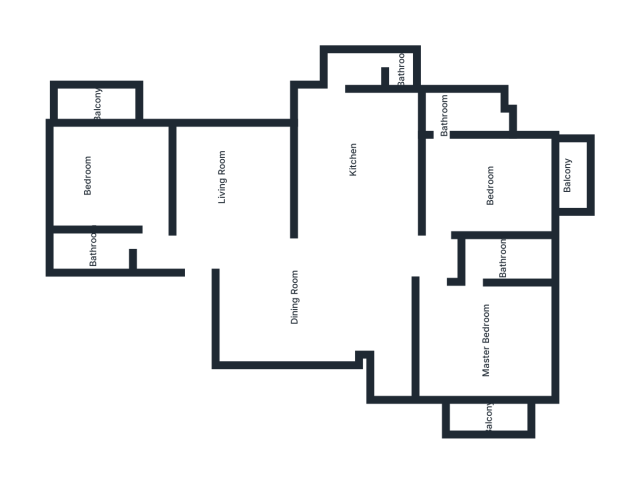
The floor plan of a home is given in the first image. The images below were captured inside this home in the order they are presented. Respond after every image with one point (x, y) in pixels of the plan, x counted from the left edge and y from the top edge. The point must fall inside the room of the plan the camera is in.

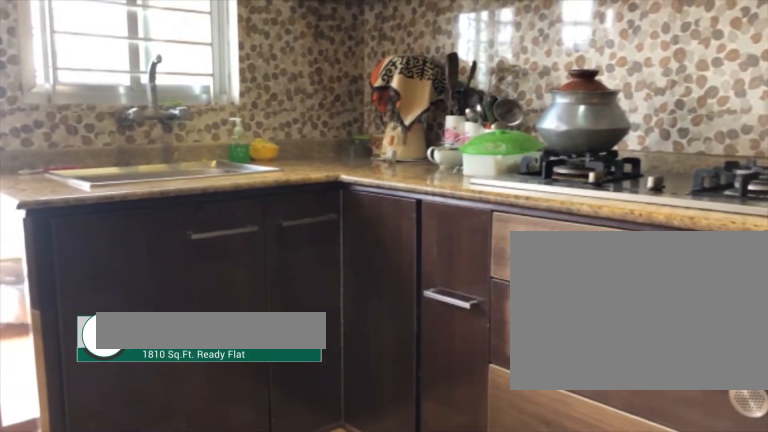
(351, 171)
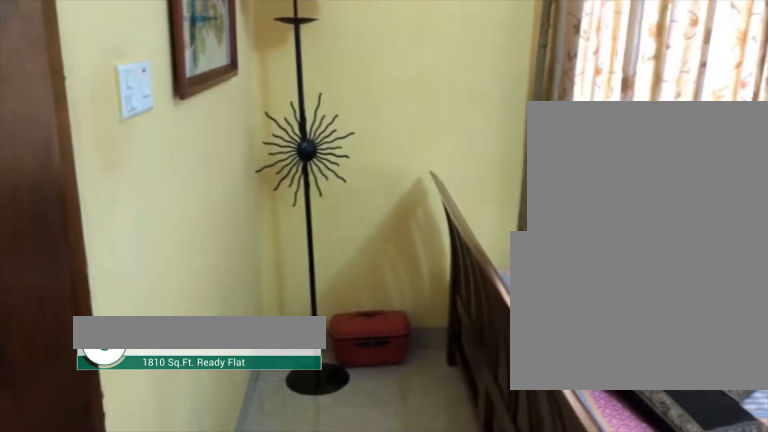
(482, 183)
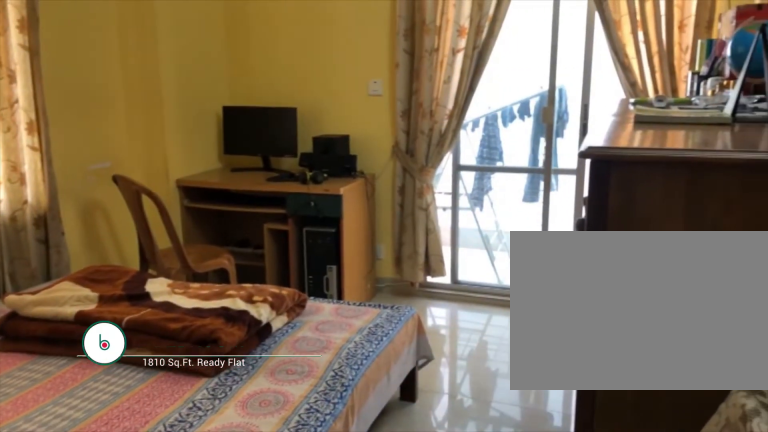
(482, 183)
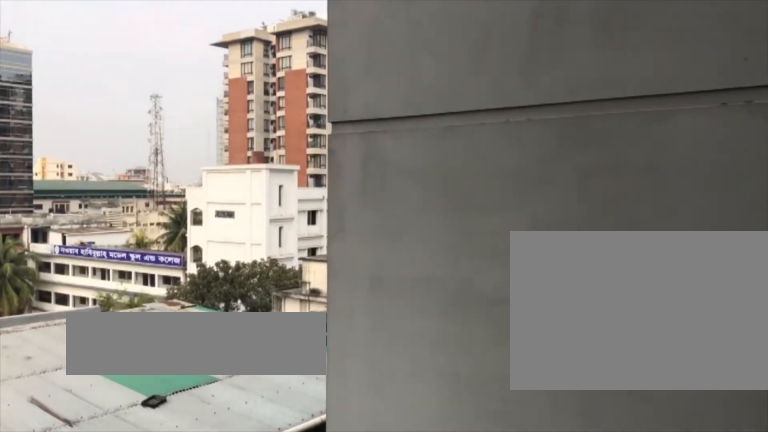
(576, 180)
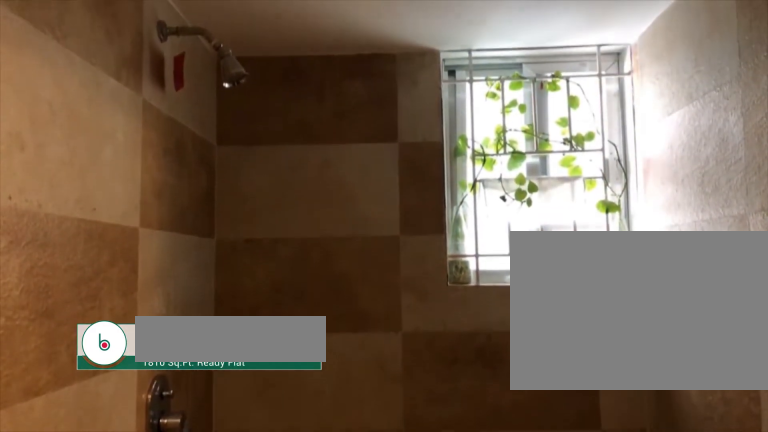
(494, 265)
